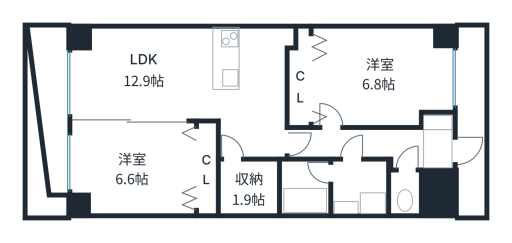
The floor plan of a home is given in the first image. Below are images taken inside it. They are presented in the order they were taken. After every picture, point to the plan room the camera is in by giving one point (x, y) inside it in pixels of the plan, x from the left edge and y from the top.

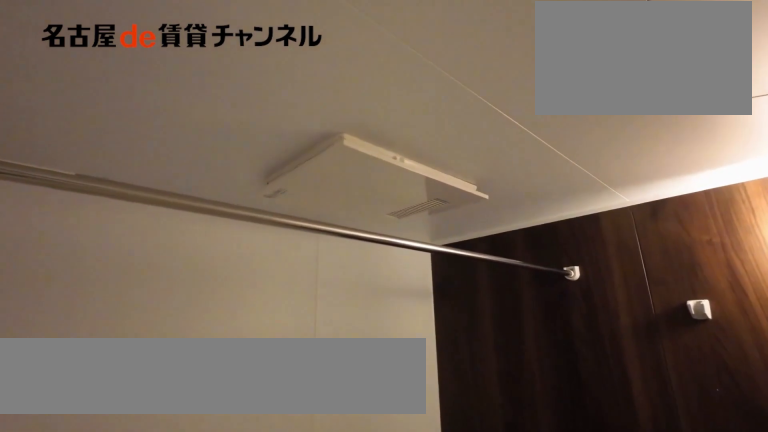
(304, 187)
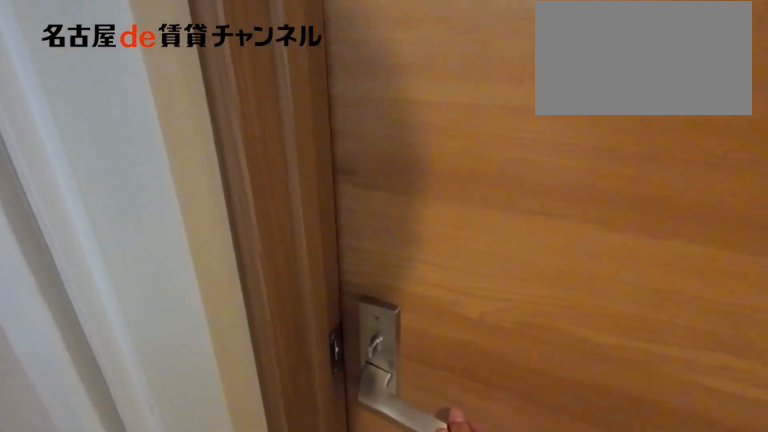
(359, 144)
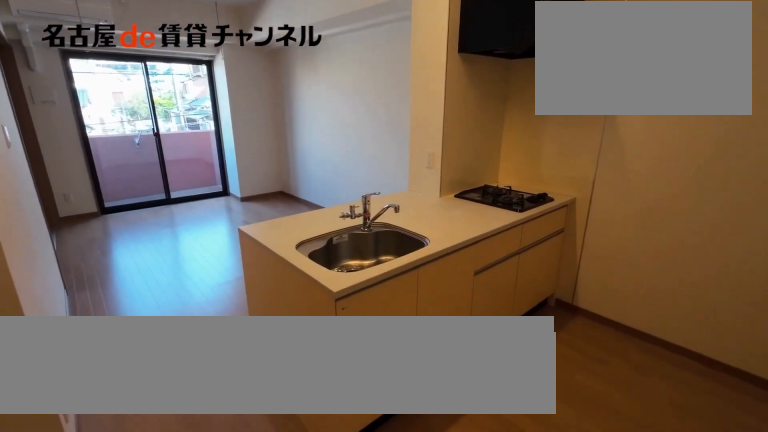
(254, 58)
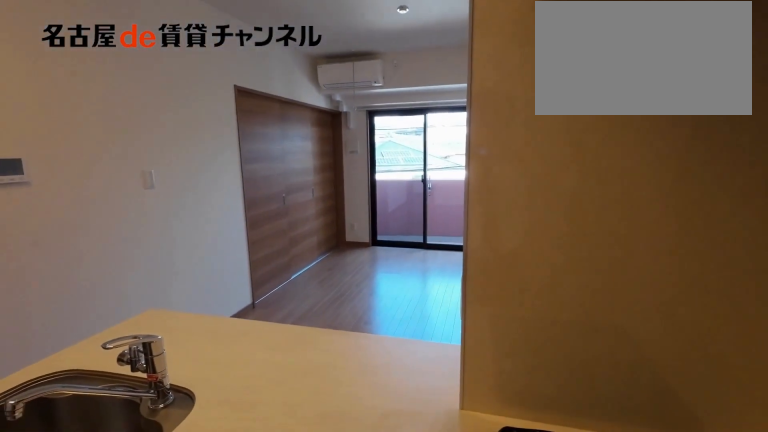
(254, 58)
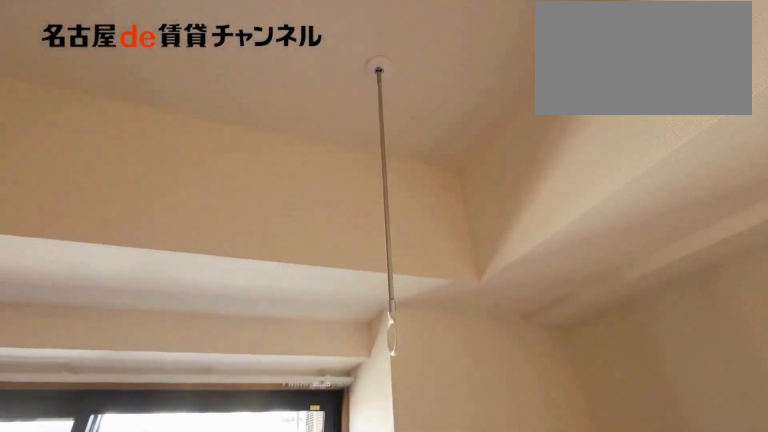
(188, 80)
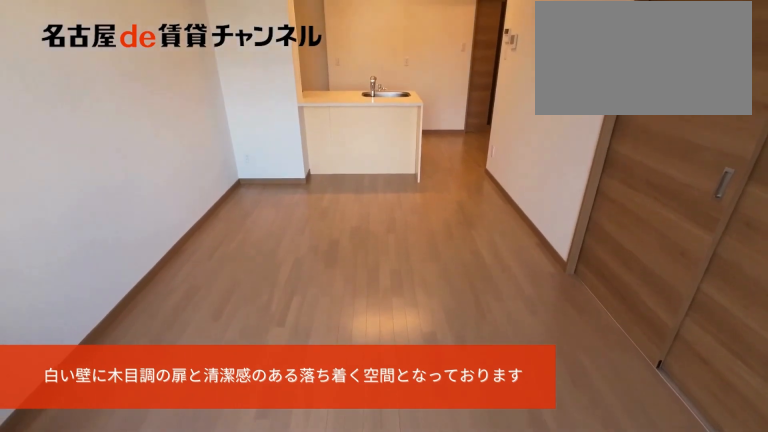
(188, 80)
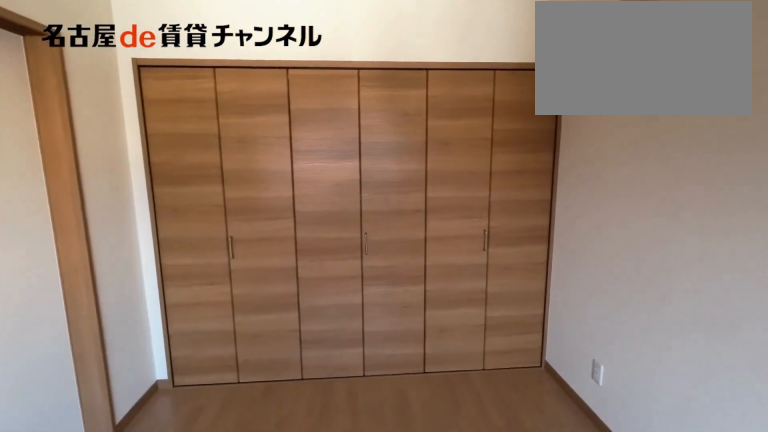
(135, 167)
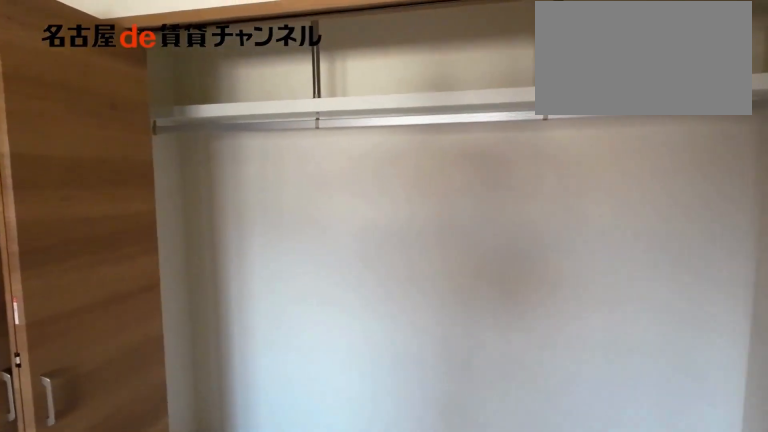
(206, 168)
